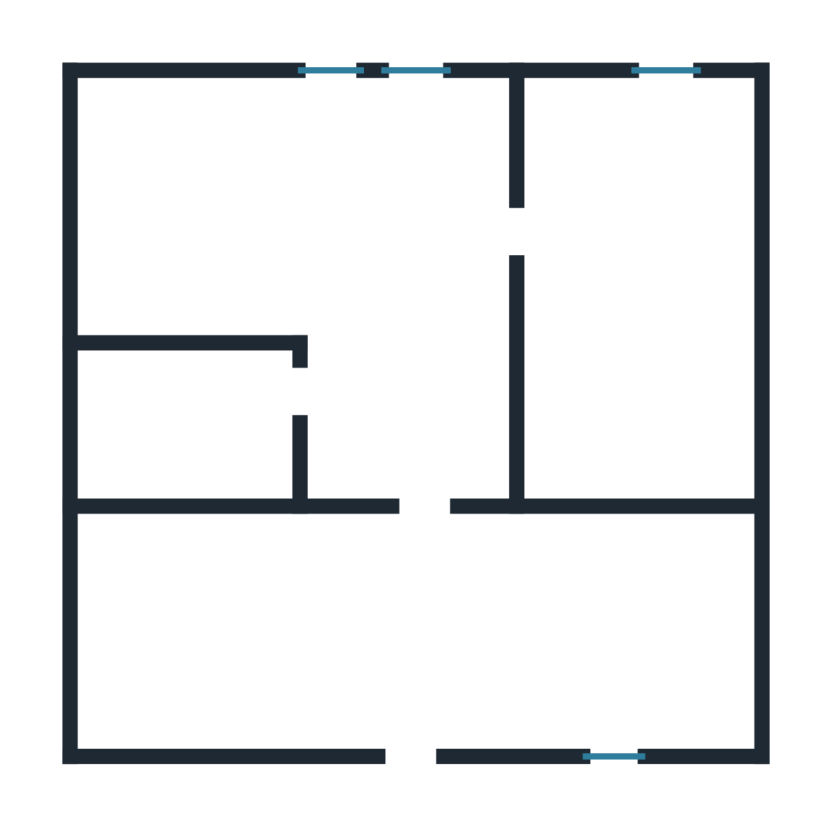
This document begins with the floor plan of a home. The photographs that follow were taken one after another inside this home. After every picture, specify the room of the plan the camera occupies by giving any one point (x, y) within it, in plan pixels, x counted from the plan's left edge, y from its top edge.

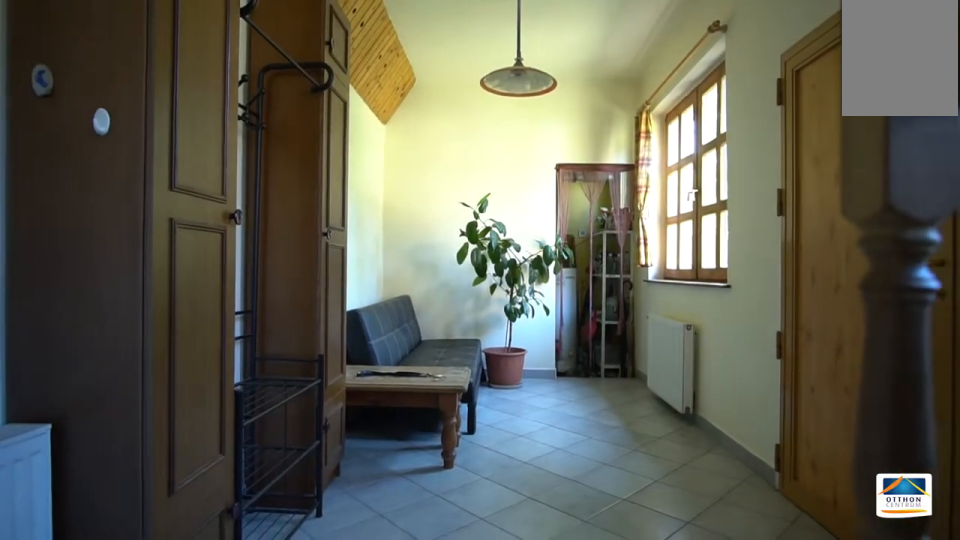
(433, 638)
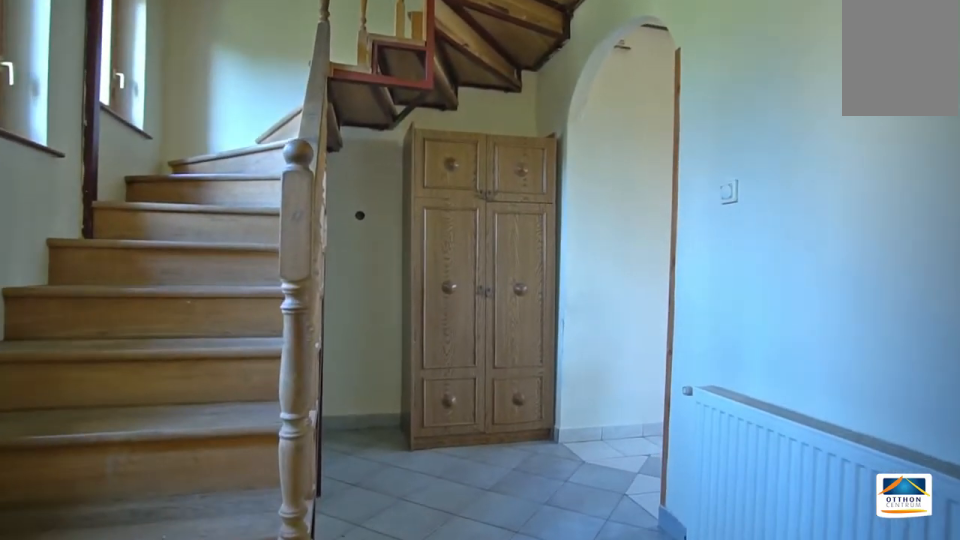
(434, 638)
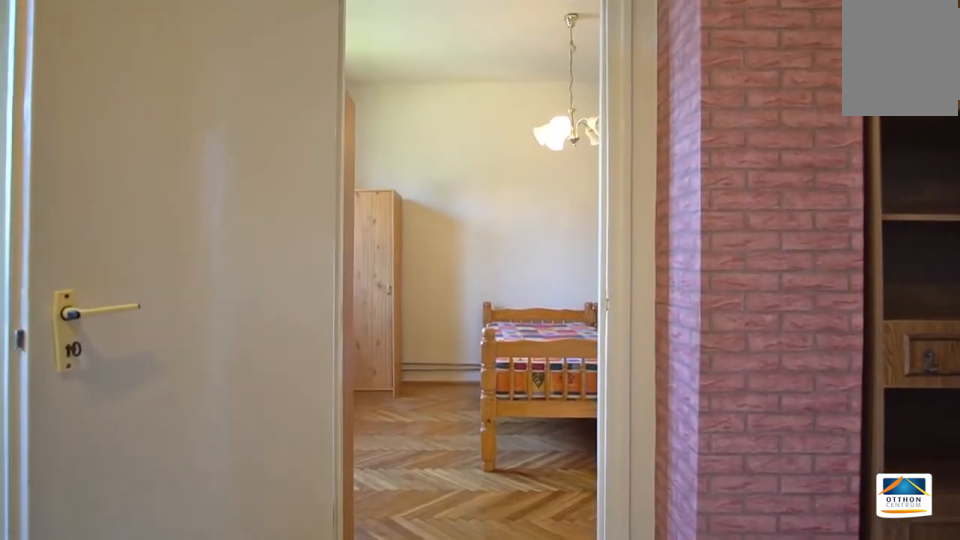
(435, 220)
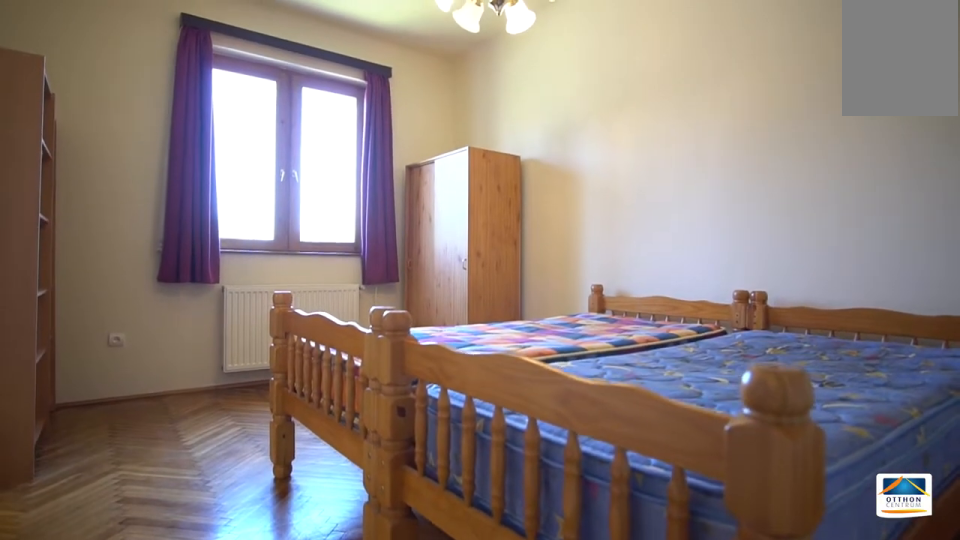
(643, 285)
